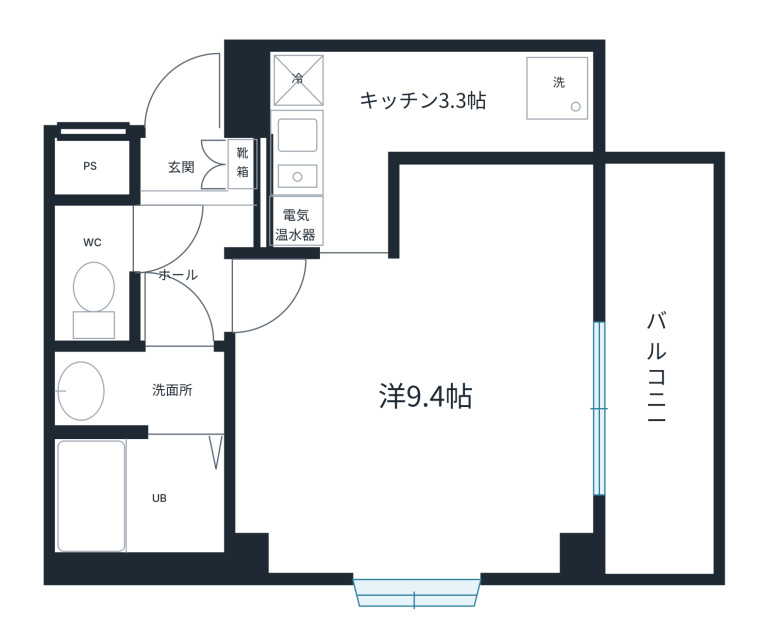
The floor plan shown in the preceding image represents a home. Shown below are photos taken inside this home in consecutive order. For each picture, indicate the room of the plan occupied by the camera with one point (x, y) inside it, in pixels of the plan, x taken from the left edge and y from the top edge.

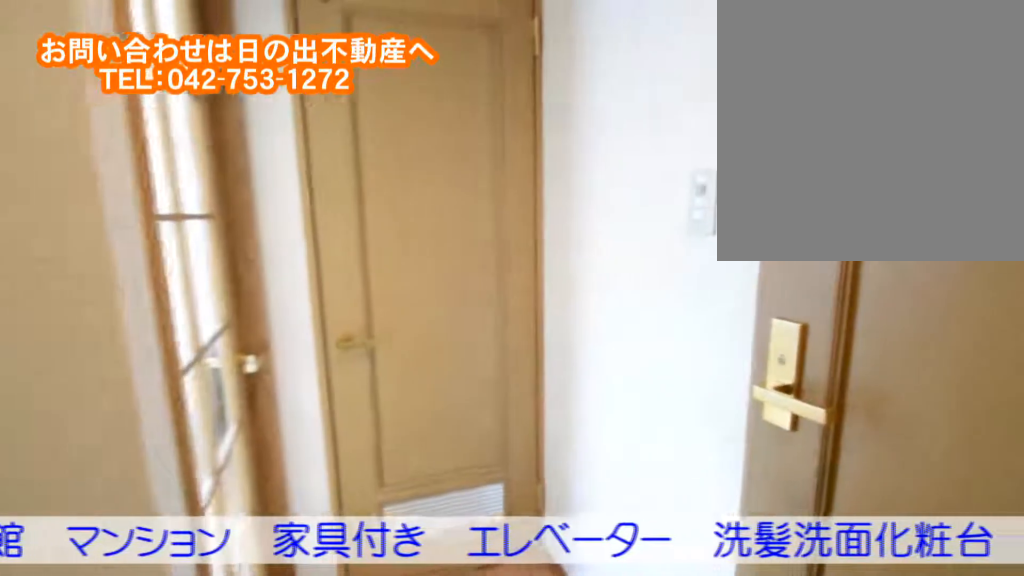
(189, 205)
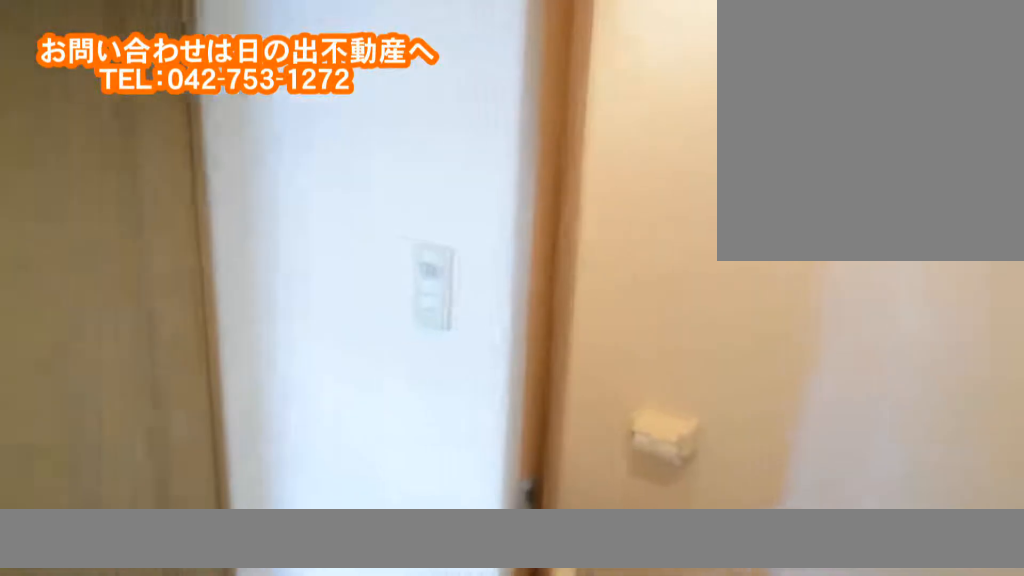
(93, 256)
